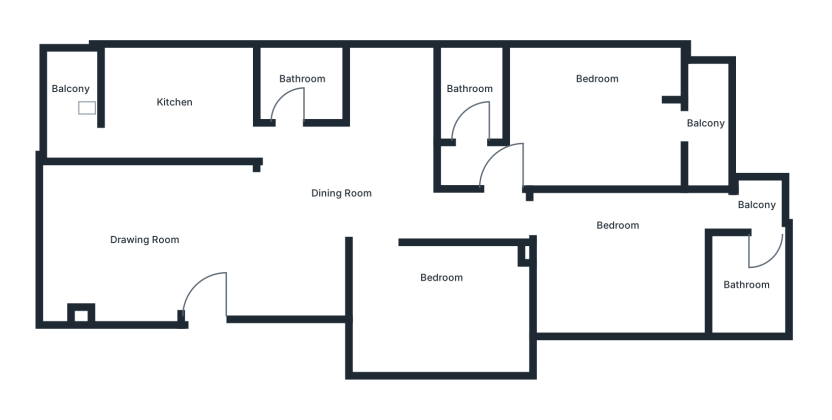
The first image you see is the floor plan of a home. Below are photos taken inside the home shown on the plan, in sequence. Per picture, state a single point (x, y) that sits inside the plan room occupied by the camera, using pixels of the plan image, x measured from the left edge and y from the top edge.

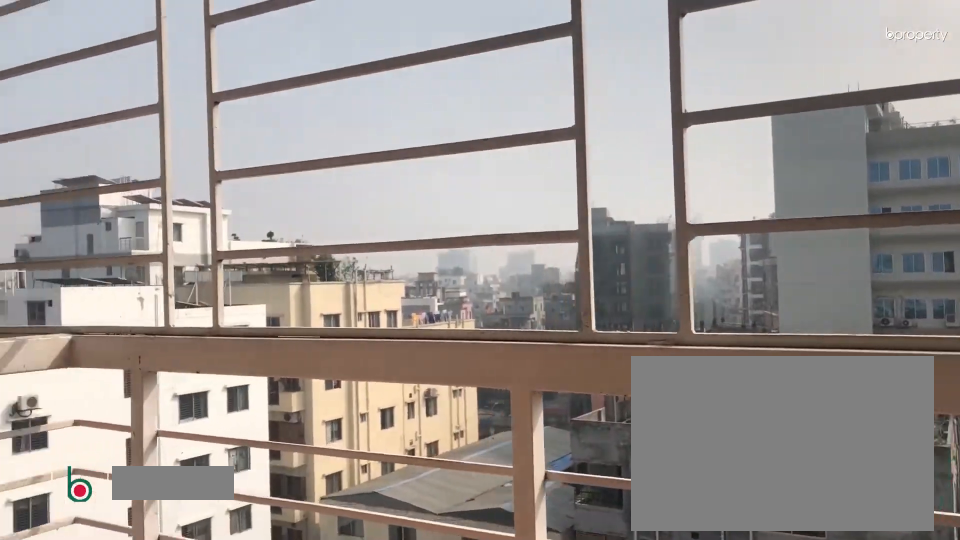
(705, 124)
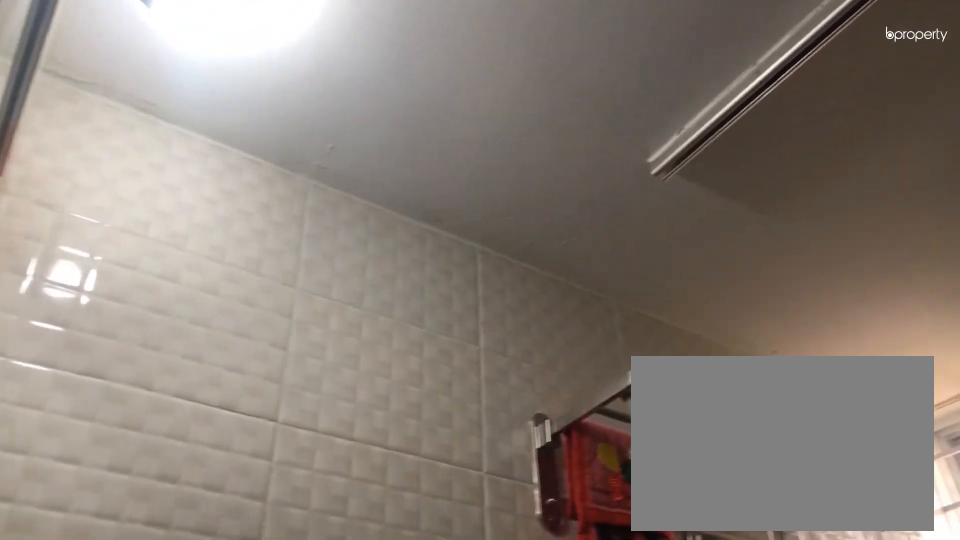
(468, 91)
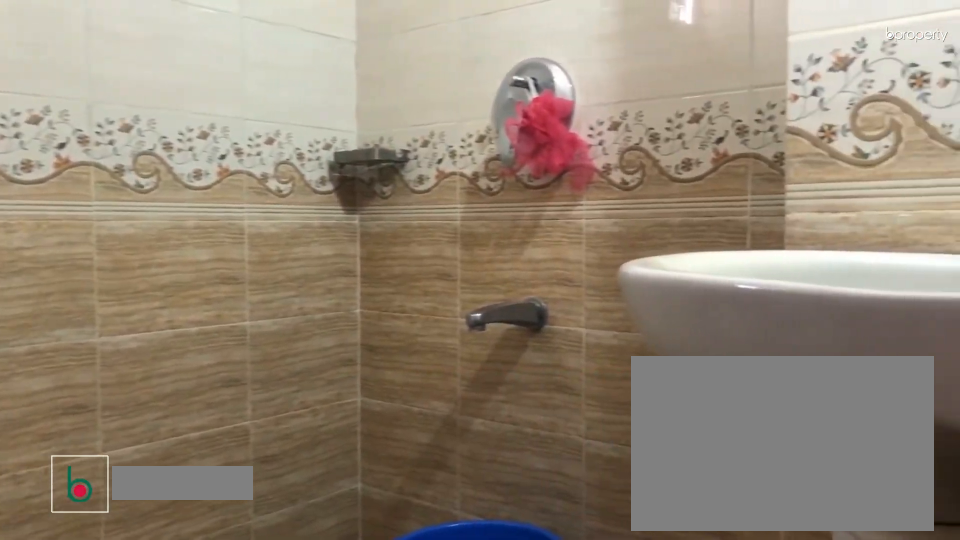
(304, 82)
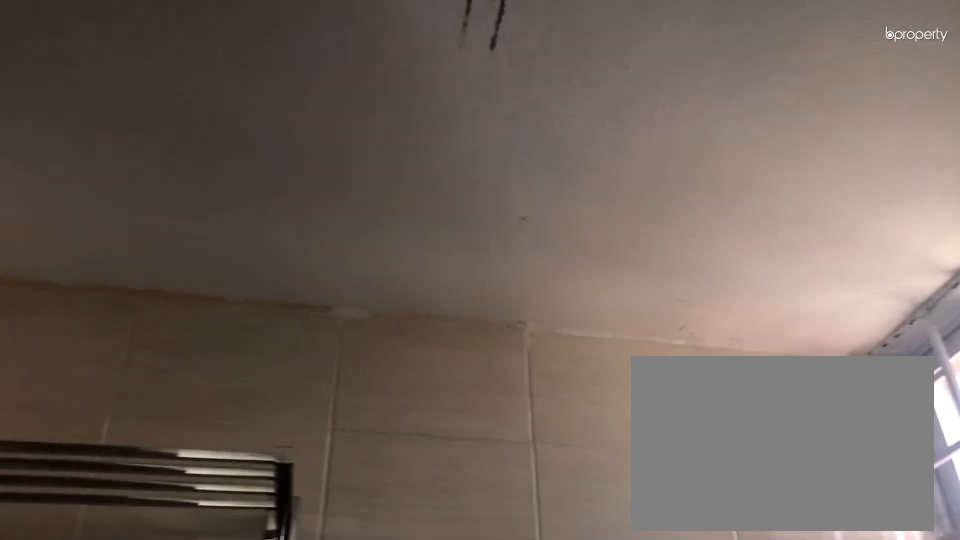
(304, 82)
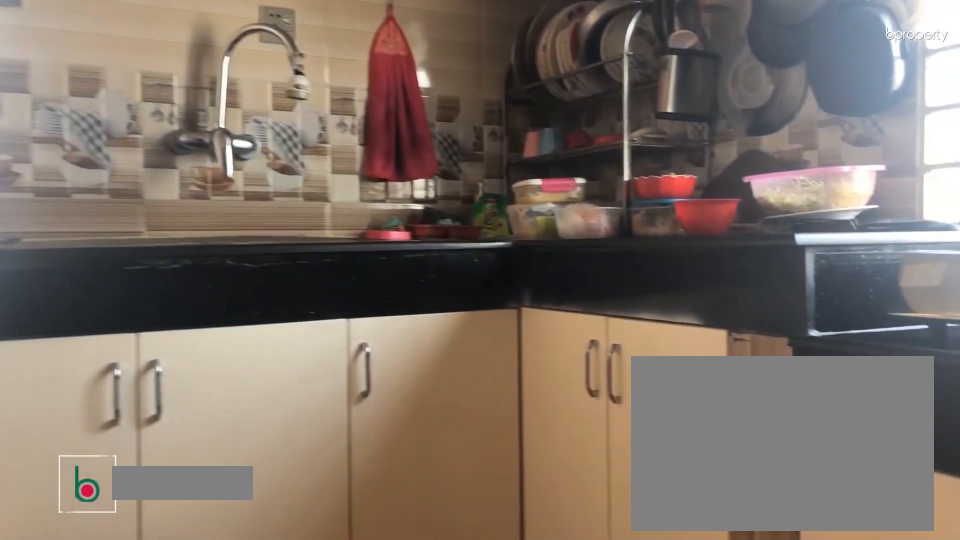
(175, 103)
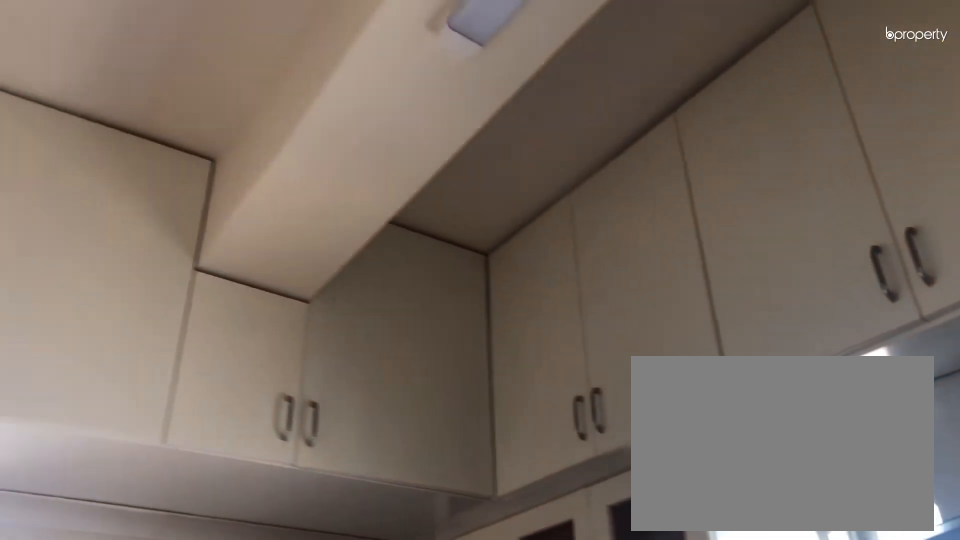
(176, 103)
